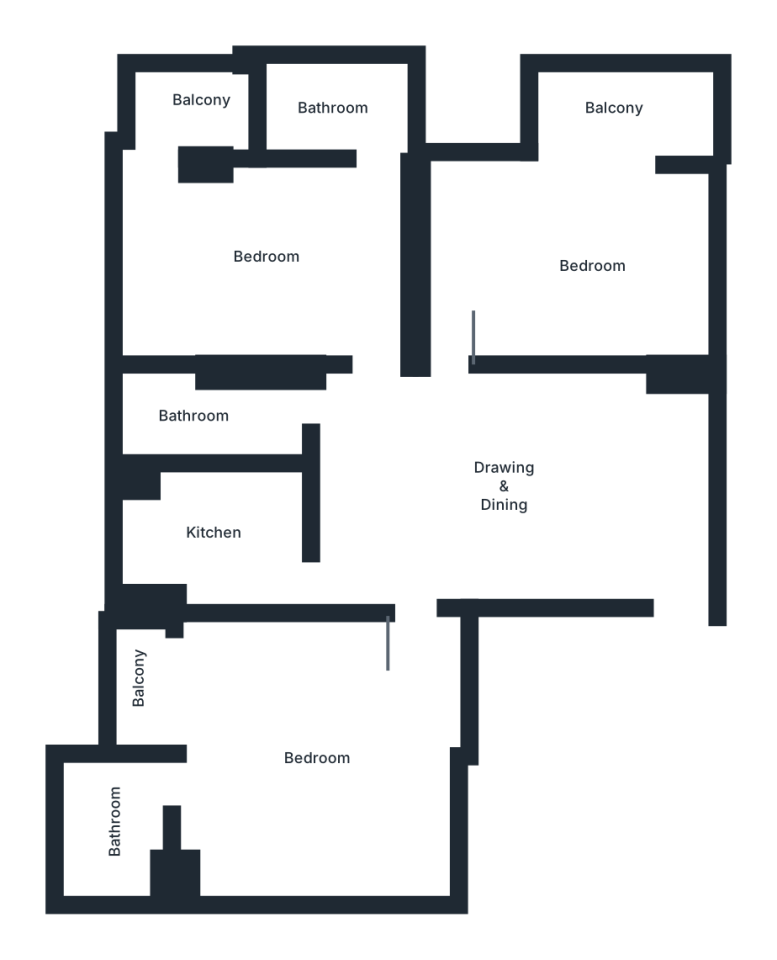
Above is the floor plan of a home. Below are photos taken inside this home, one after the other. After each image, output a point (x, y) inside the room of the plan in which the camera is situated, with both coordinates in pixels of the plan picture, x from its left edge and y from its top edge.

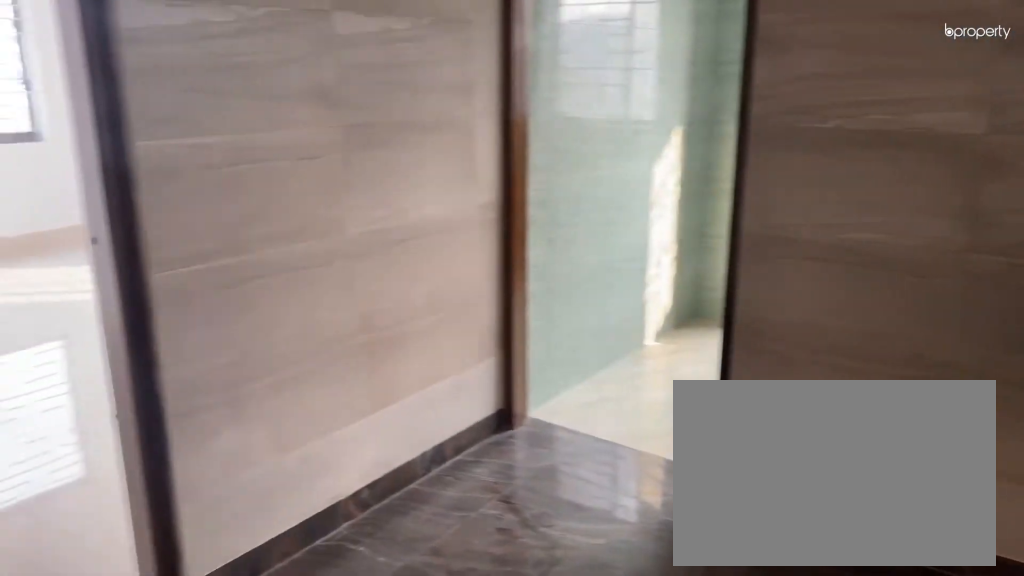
(507, 467)
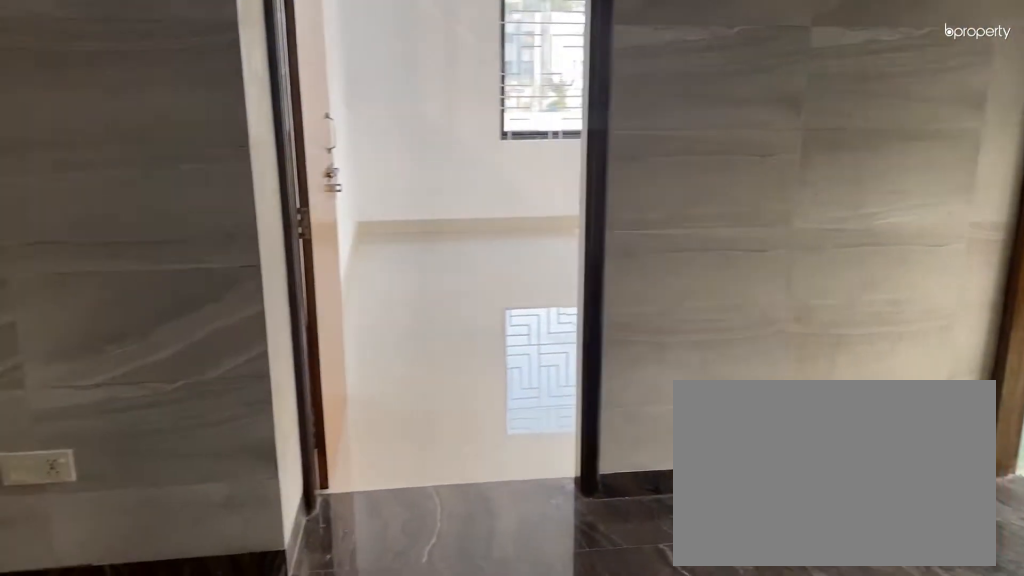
(507, 467)
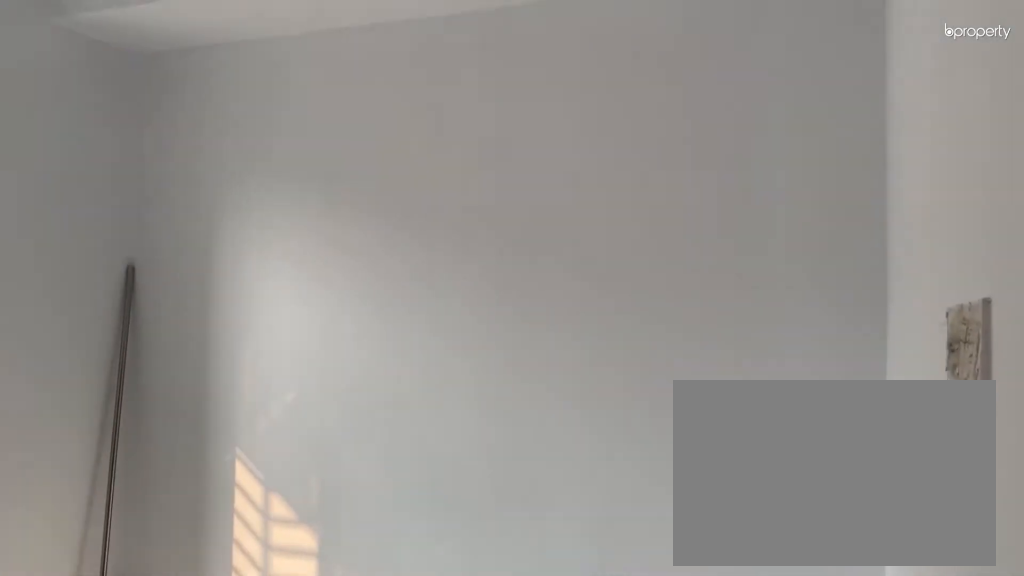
(598, 263)
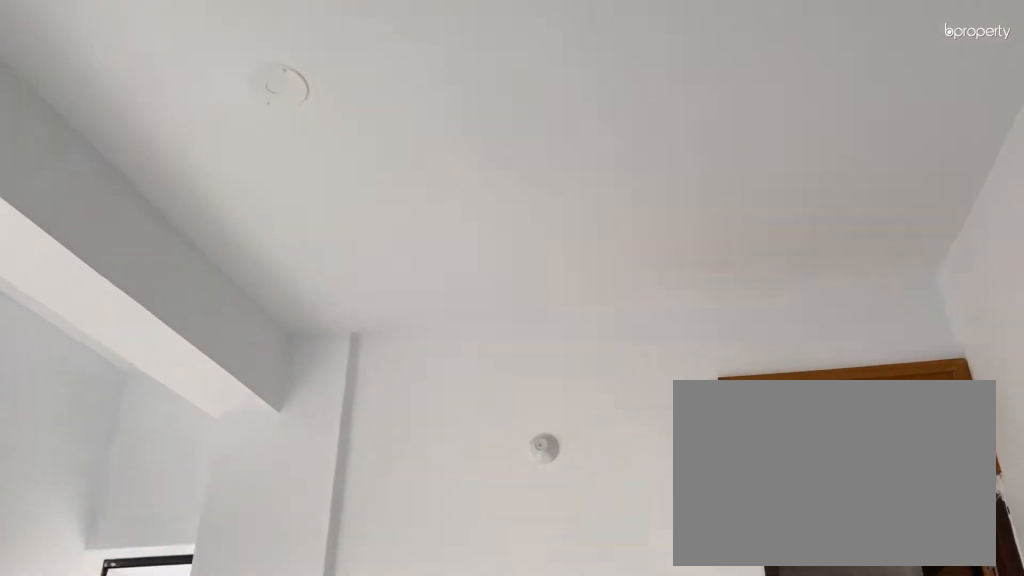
(273, 252)
